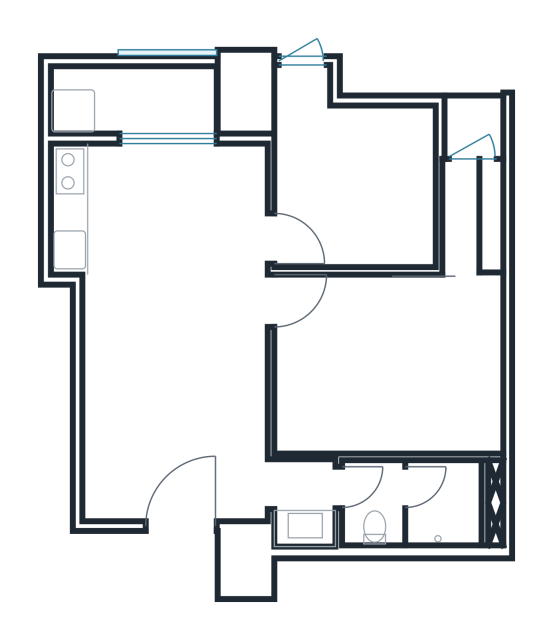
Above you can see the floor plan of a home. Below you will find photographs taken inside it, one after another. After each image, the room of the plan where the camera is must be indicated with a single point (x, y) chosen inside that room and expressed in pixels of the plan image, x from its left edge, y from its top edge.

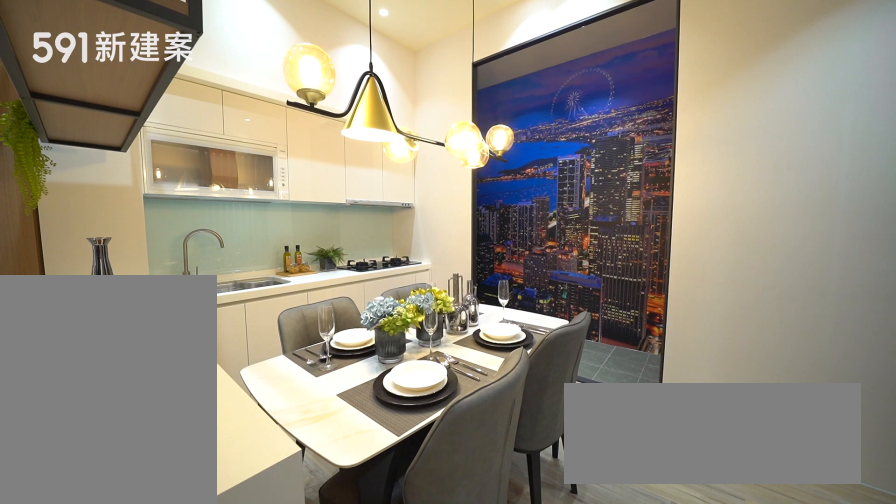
(178, 205)
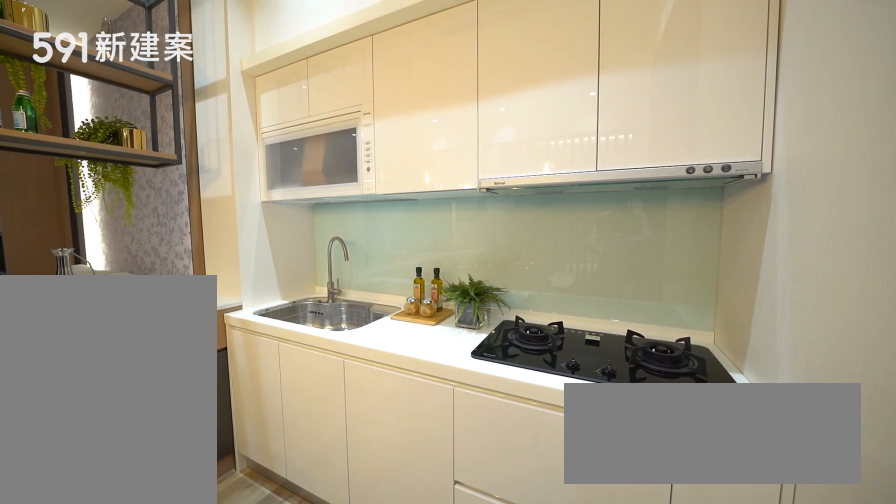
(88, 212)
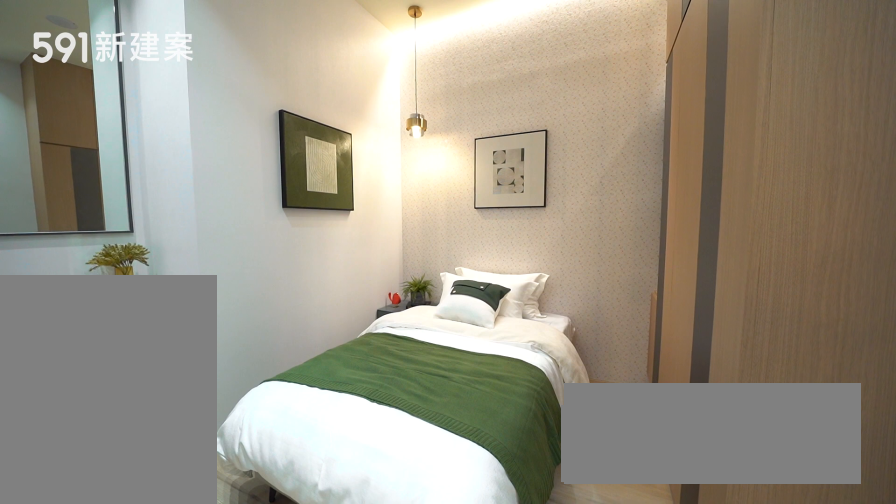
(358, 183)
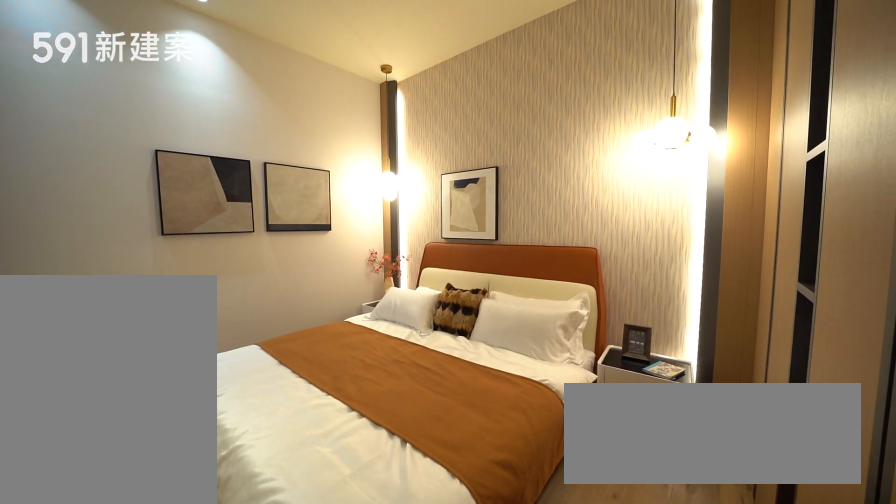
(389, 360)
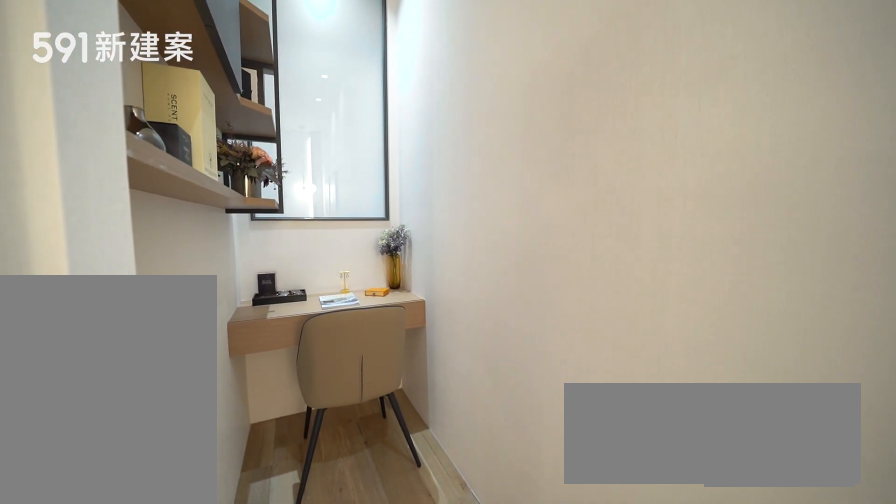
(470, 209)
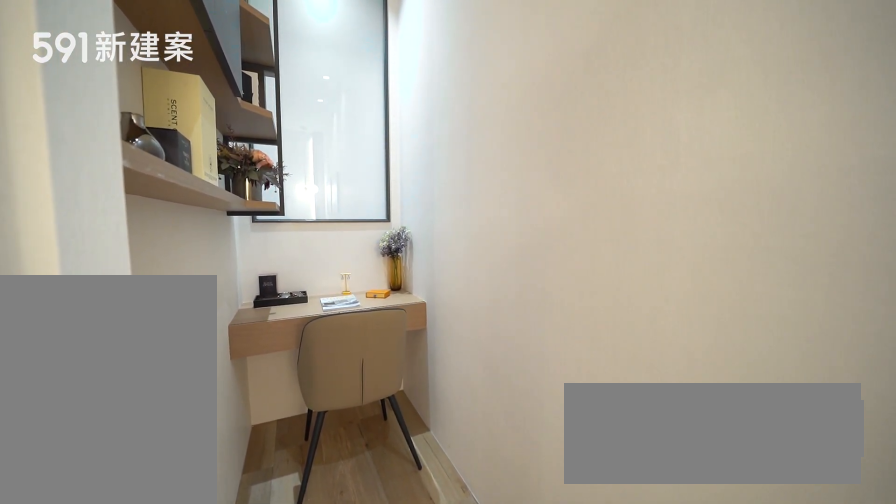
(470, 209)
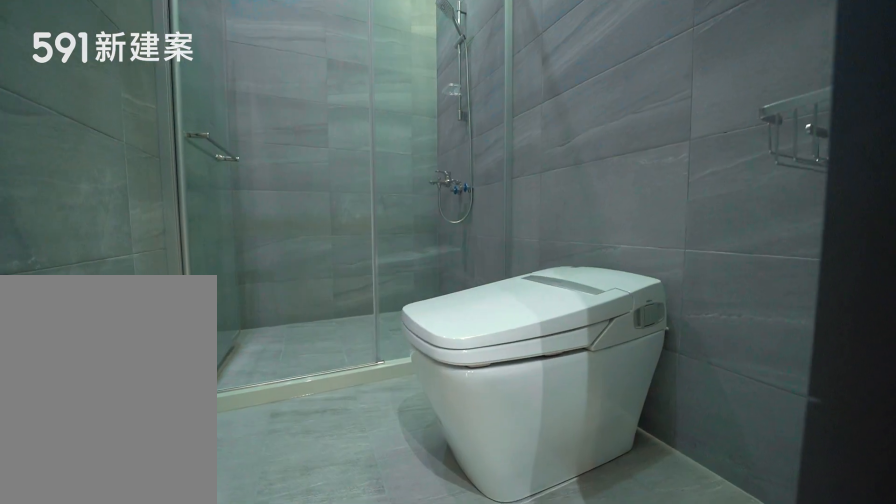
(394, 506)
